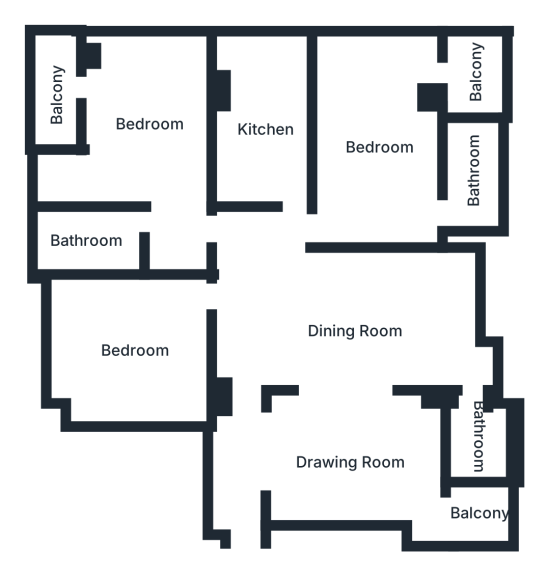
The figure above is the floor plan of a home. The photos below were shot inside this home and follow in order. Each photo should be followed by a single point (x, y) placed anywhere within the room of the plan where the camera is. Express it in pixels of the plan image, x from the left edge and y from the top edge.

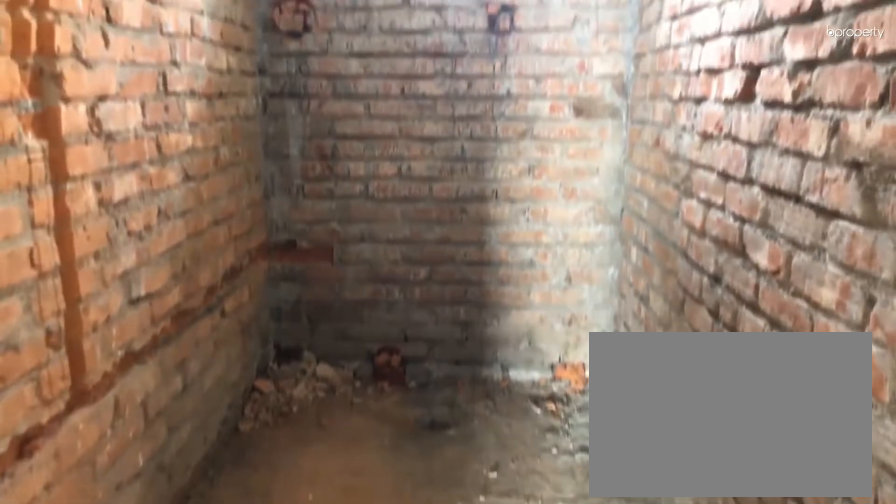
(95, 239)
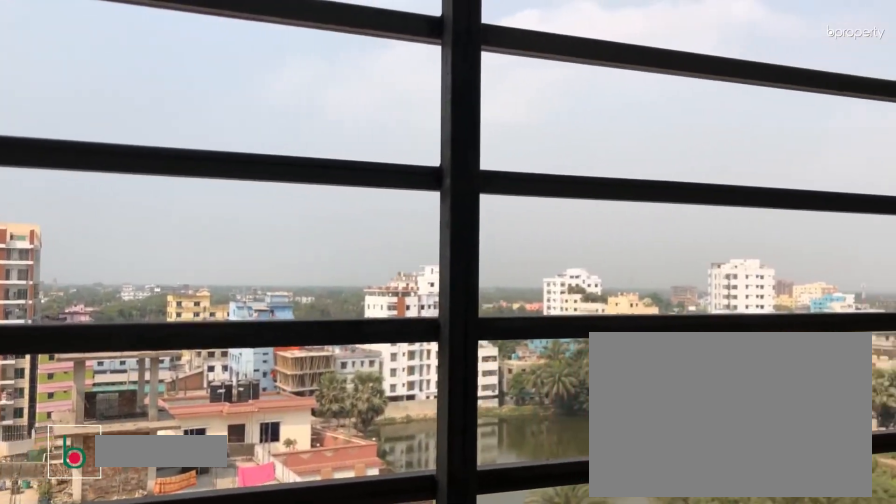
(59, 77)
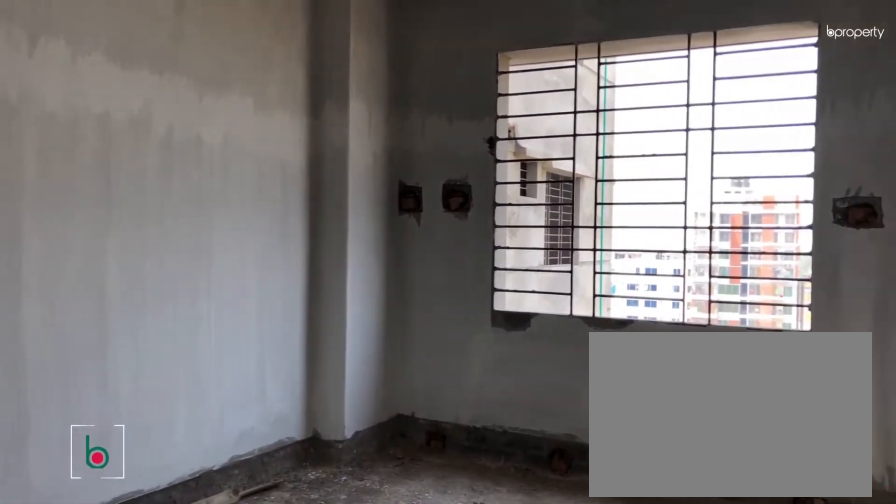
(150, 350)
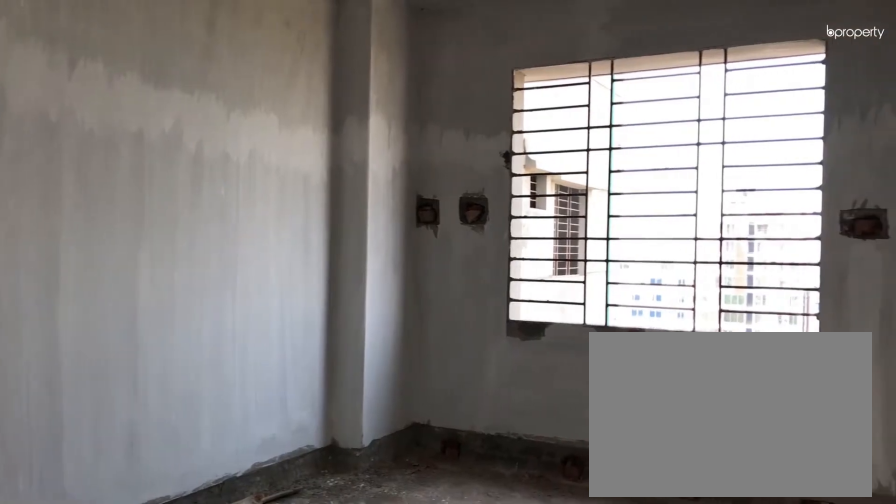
(150, 350)
